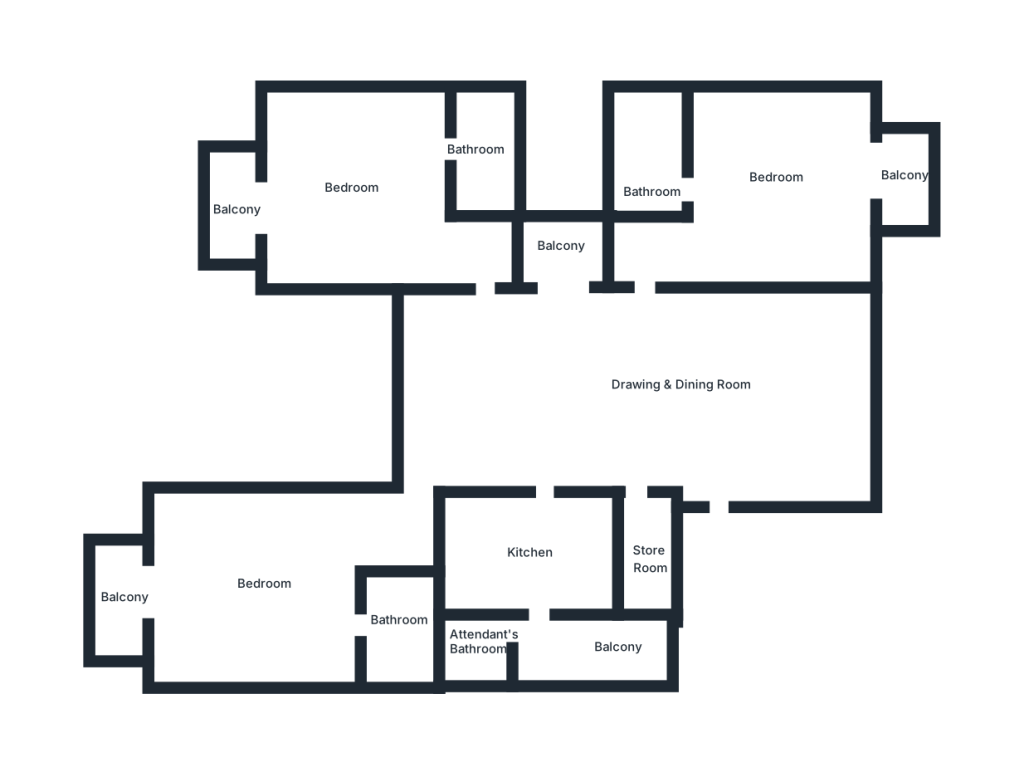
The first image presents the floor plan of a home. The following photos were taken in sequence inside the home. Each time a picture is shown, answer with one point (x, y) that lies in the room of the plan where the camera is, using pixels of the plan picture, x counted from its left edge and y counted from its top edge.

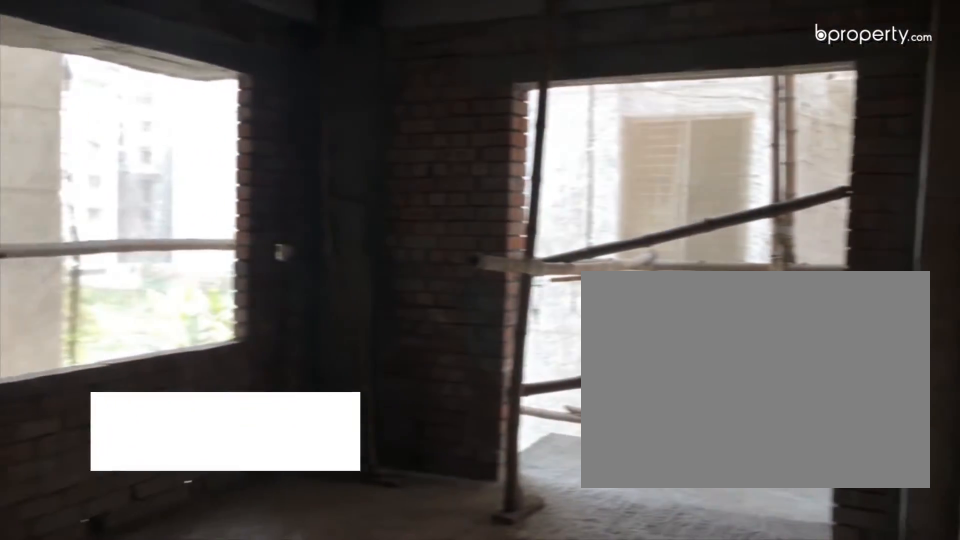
(779, 201)
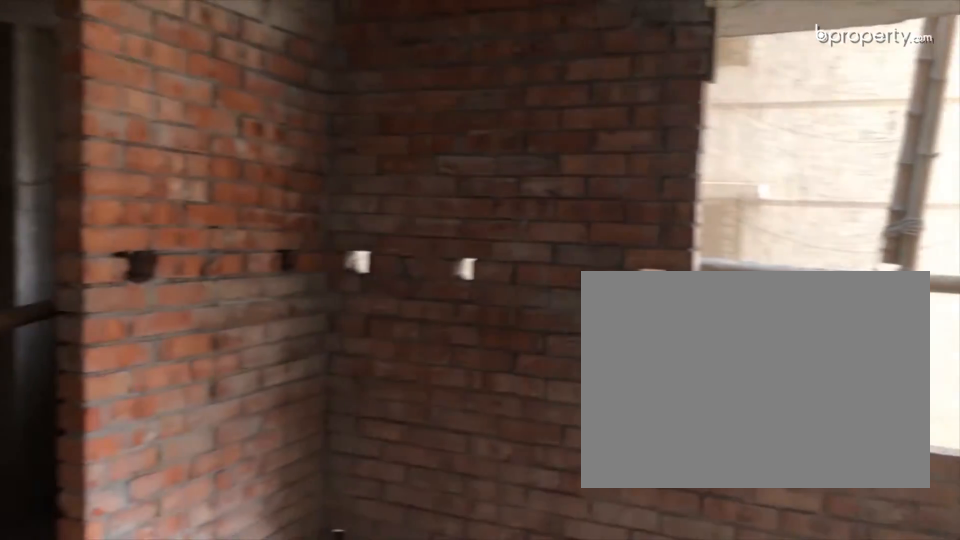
(779, 201)
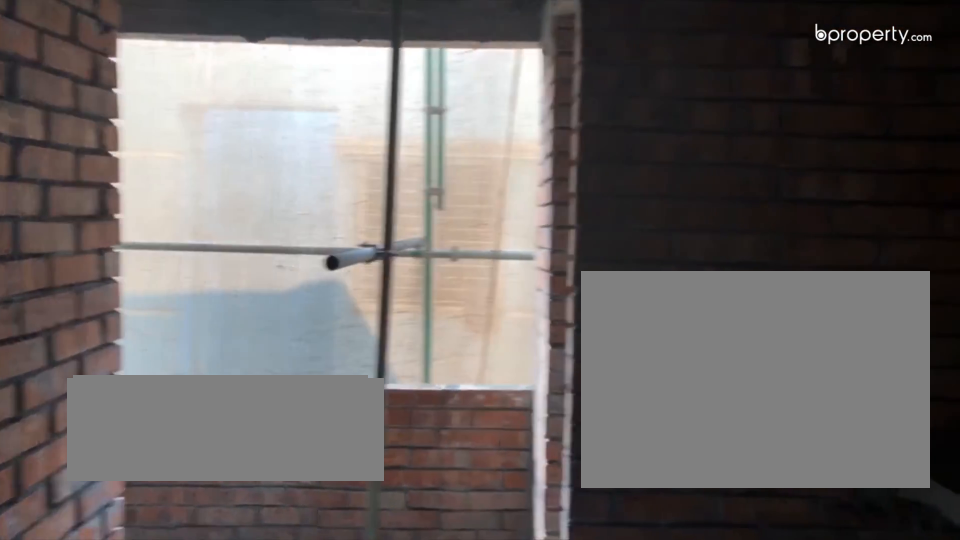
(541, 557)
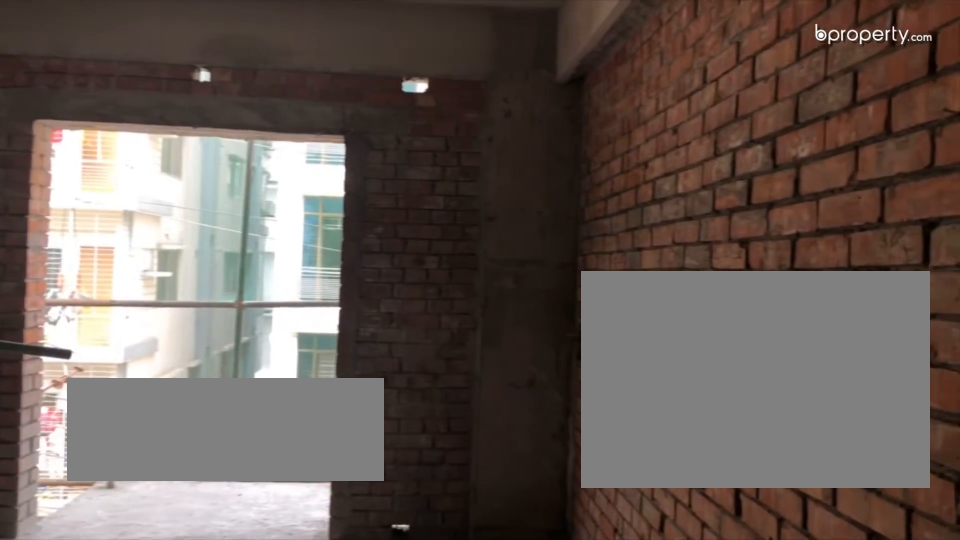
(272, 607)
